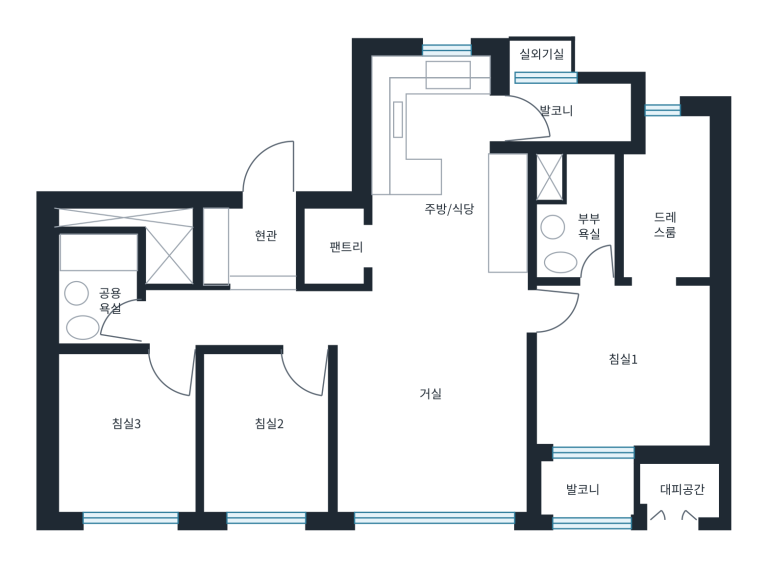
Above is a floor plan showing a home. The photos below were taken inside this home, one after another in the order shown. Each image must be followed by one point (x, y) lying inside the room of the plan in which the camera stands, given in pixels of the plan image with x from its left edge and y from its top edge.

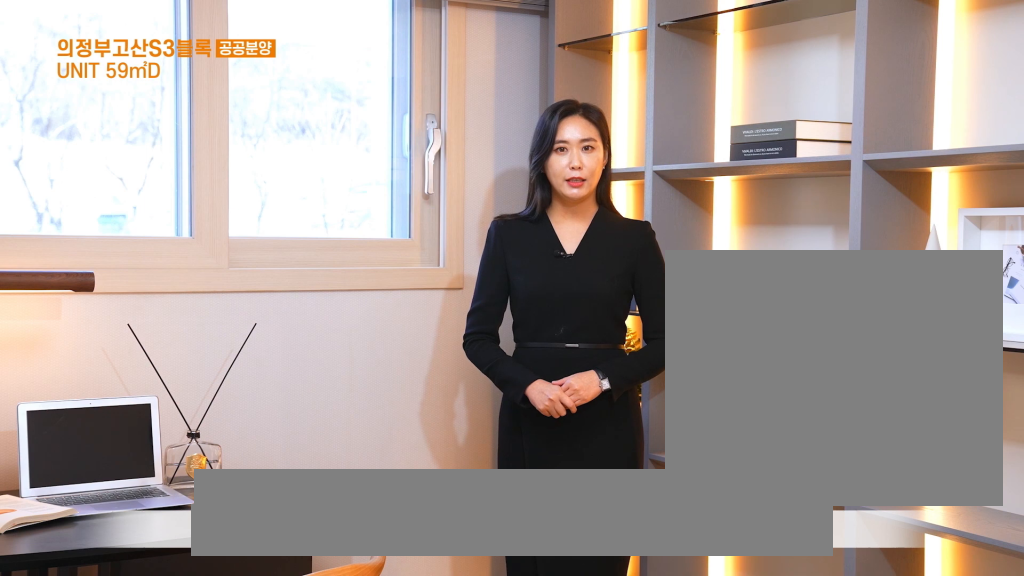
(270, 411)
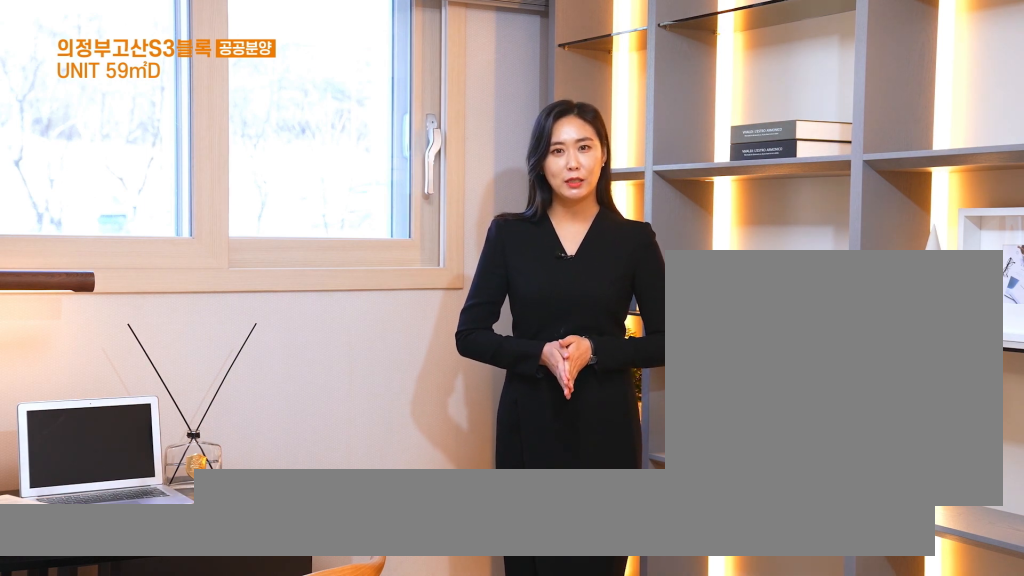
(270, 411)
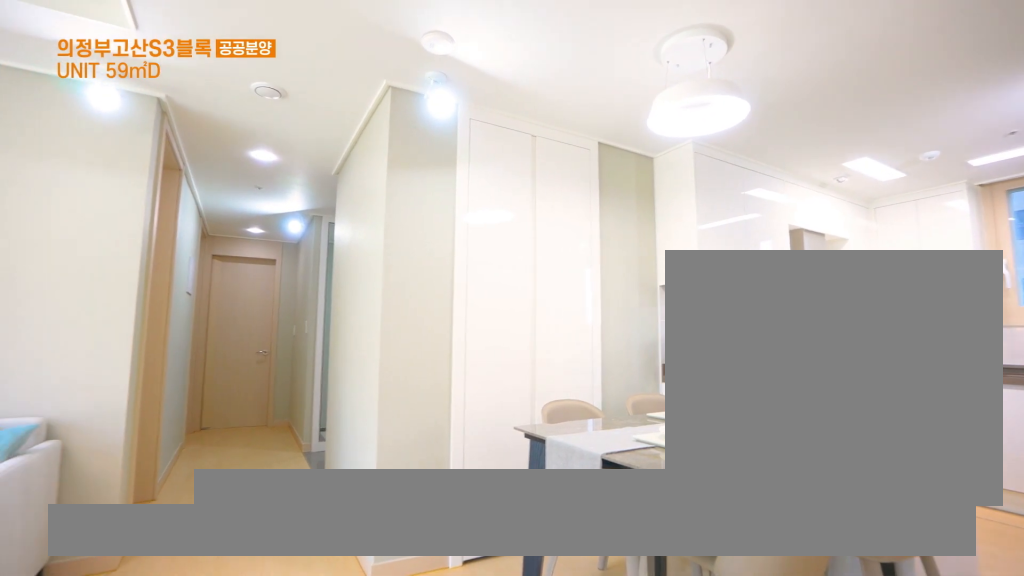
(430, 342)
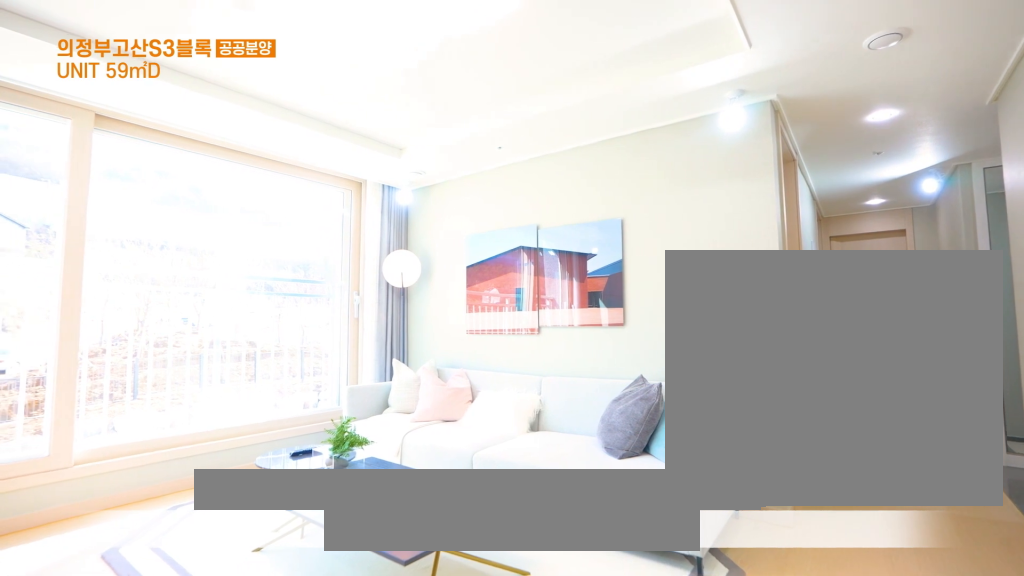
(430, 341)
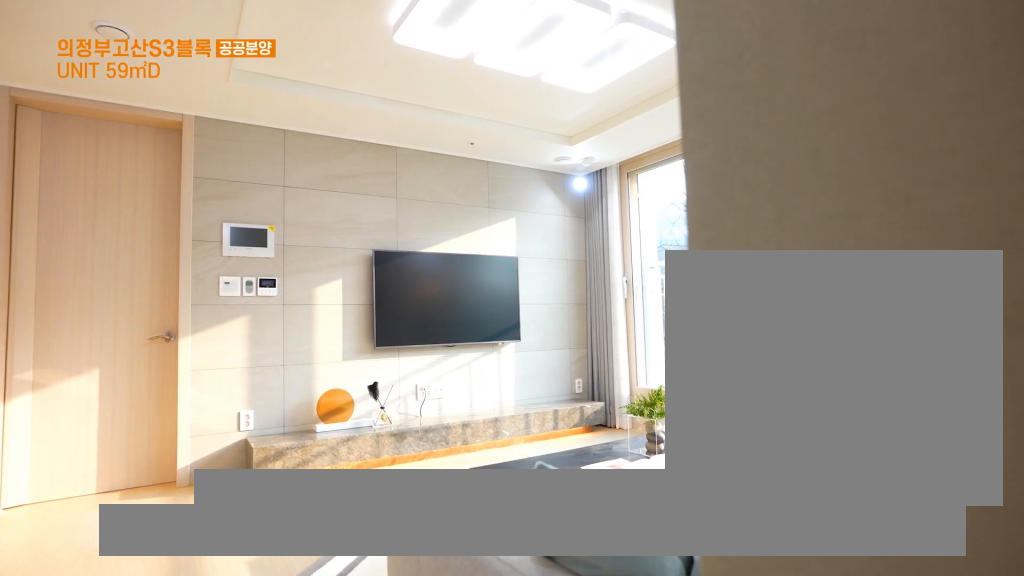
(431, 382)
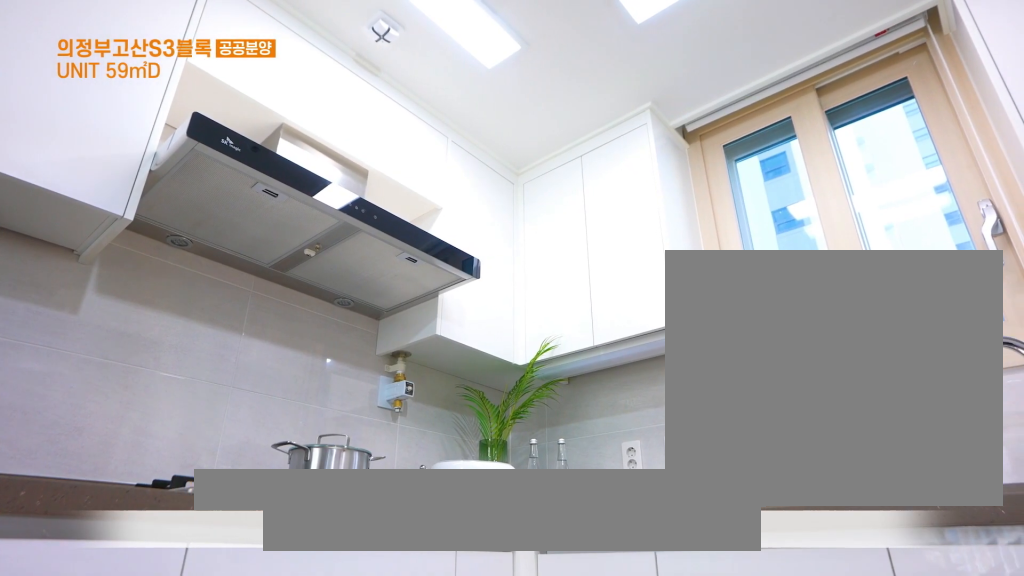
(448, 199)
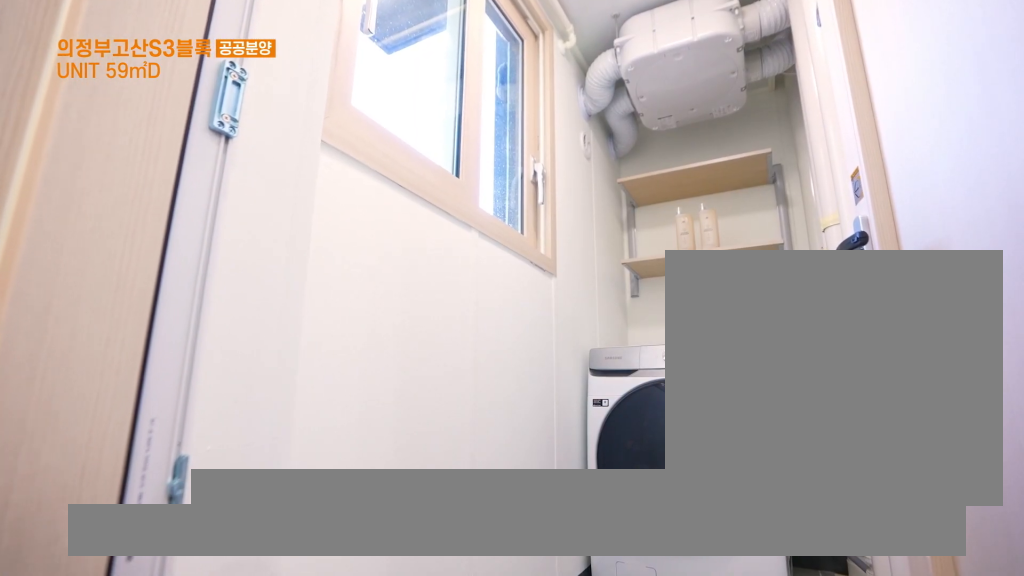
(557, 96)
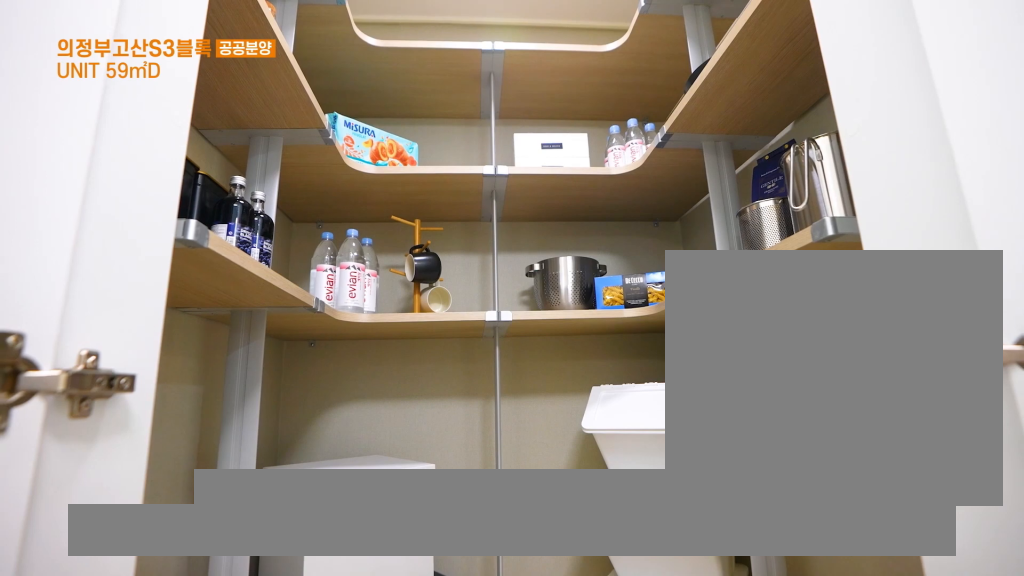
(346, 235)
